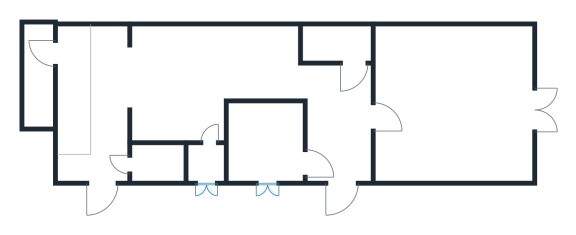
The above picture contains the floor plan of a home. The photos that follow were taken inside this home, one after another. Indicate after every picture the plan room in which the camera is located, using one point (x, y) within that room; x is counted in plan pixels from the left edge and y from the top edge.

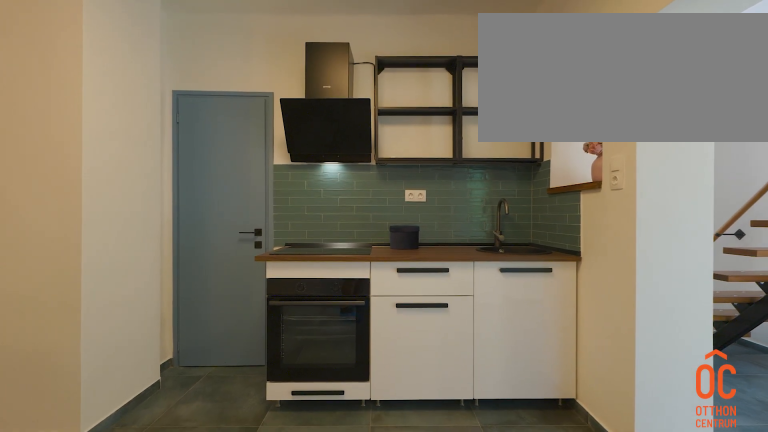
(227, 65)
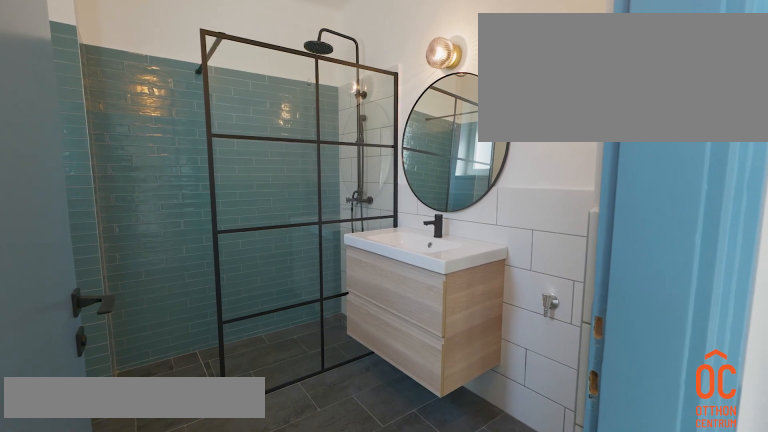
(259, 143)
